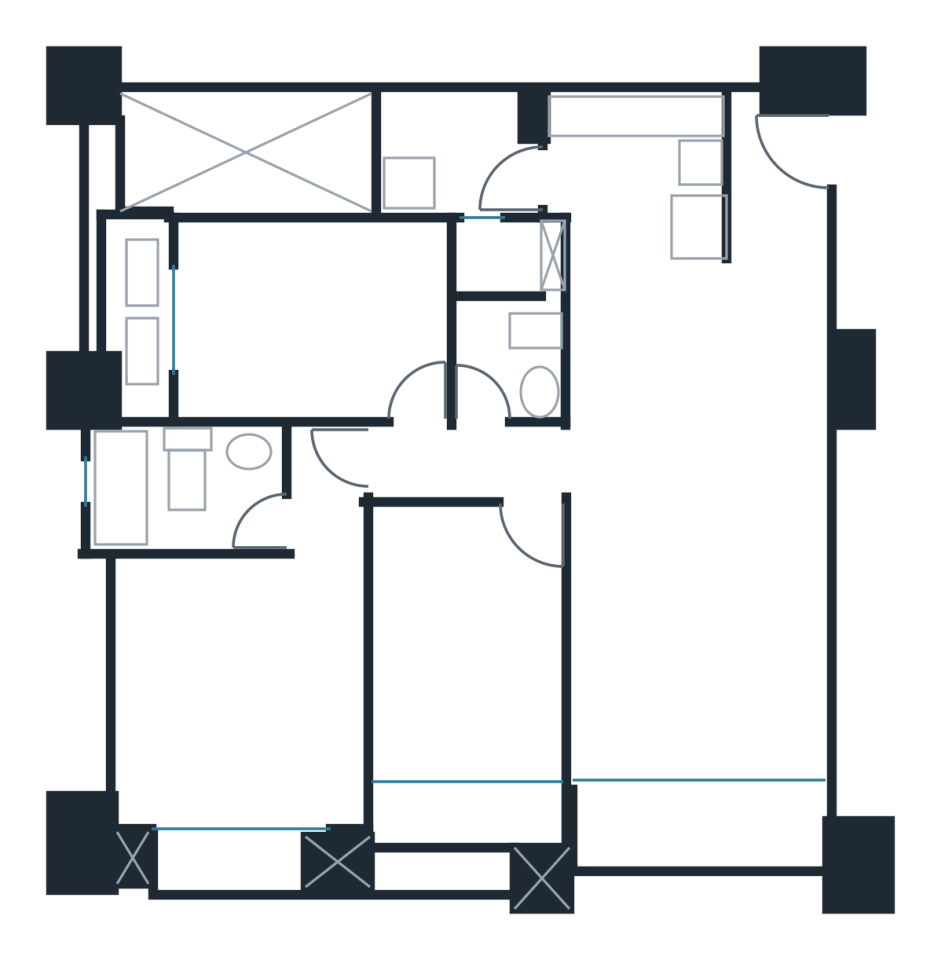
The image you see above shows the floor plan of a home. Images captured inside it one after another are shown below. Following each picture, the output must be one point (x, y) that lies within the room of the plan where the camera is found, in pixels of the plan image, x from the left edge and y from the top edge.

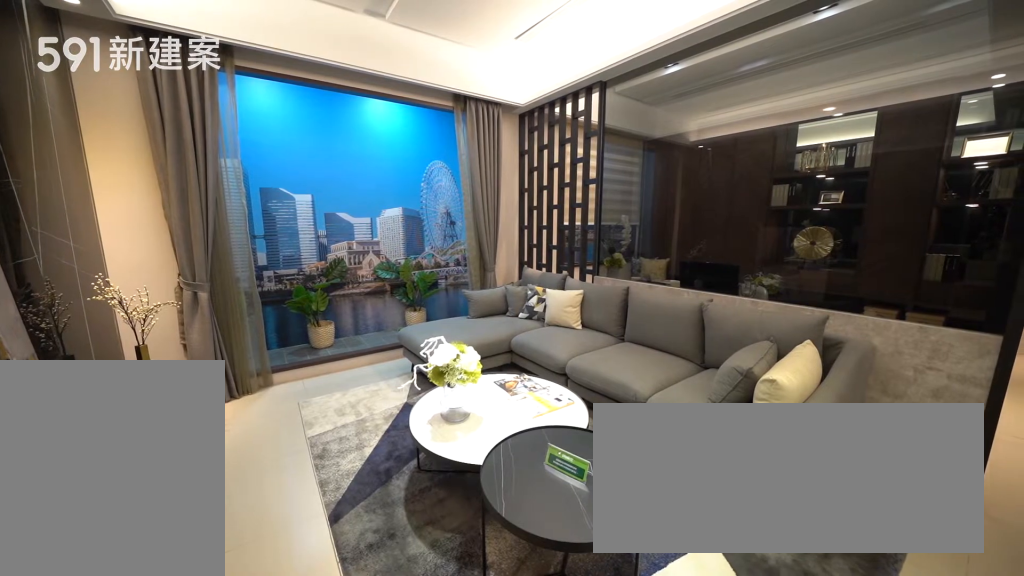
(695, 642)
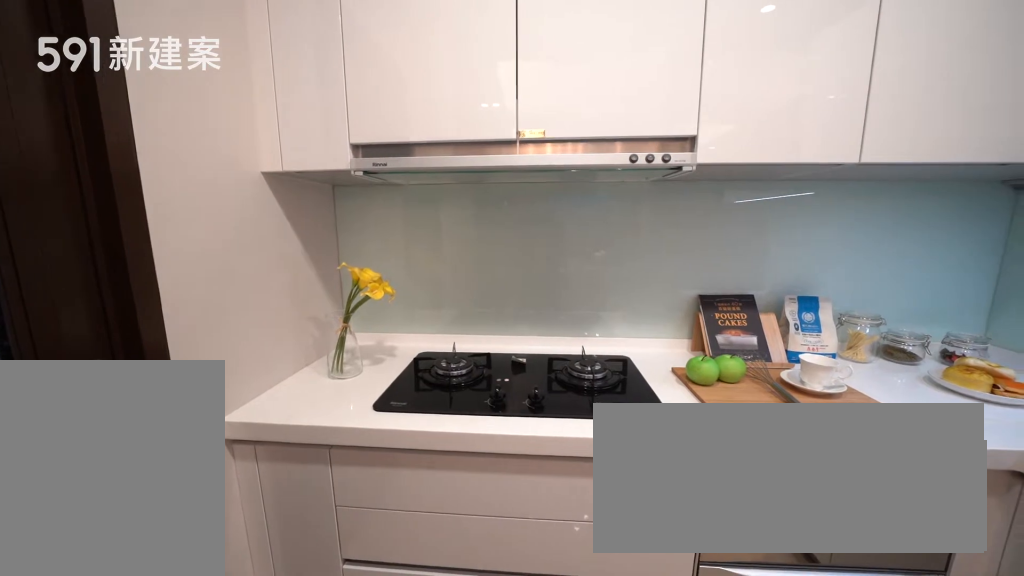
(638, 166)
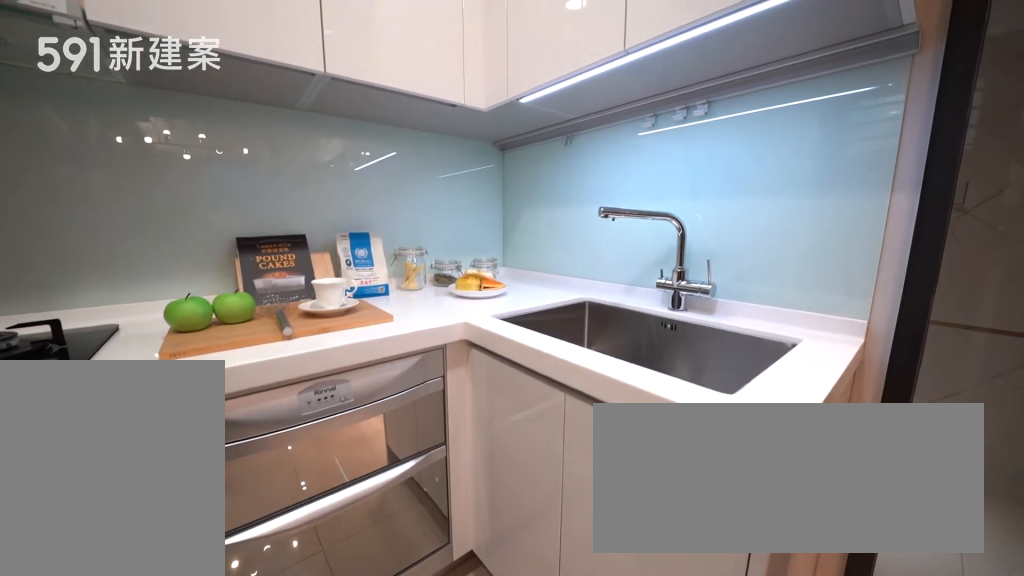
(638, 166)
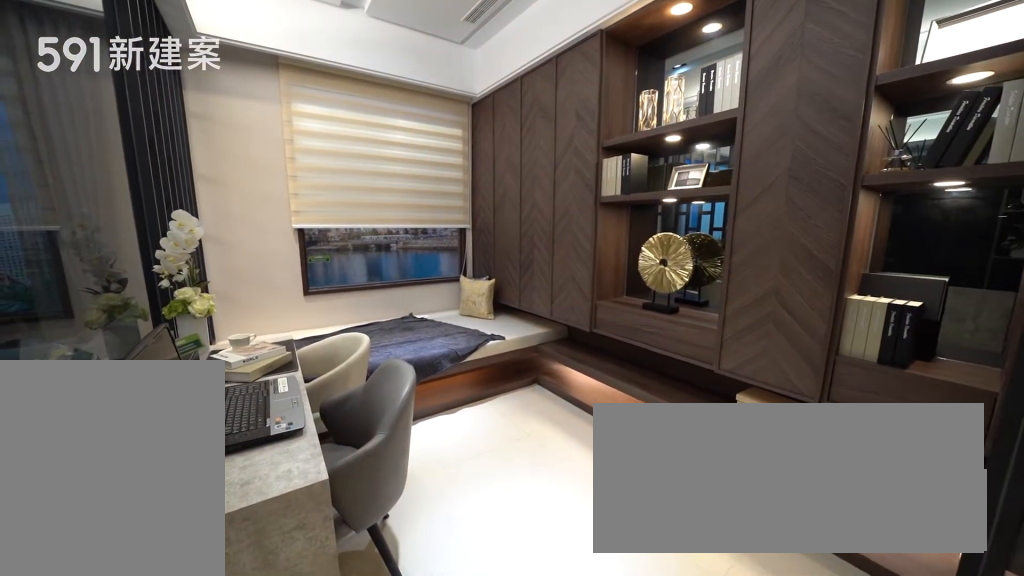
(468, 645)
